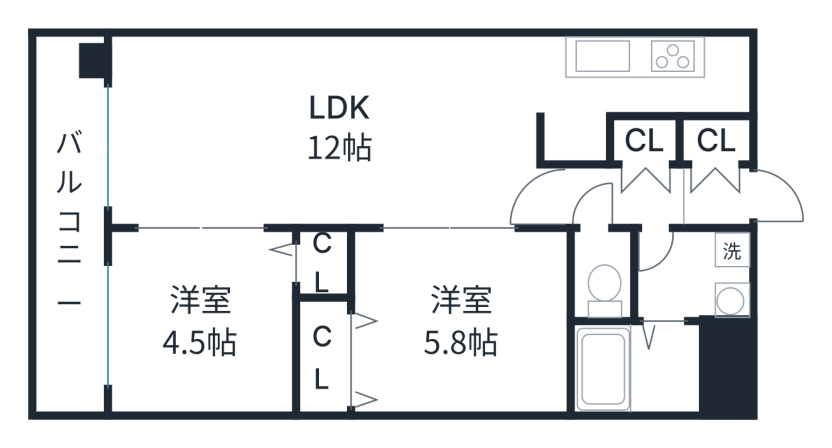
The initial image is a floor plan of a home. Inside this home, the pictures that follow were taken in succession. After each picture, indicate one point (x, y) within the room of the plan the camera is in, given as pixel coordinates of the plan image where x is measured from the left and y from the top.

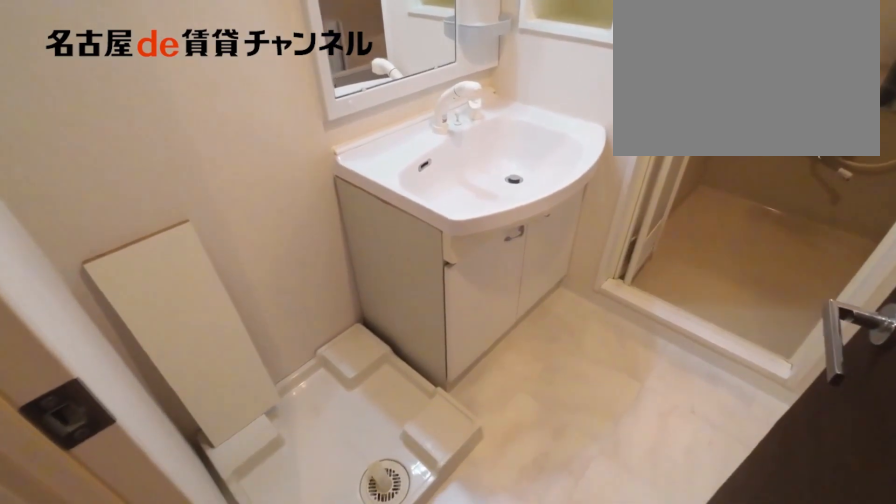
(694, 275)
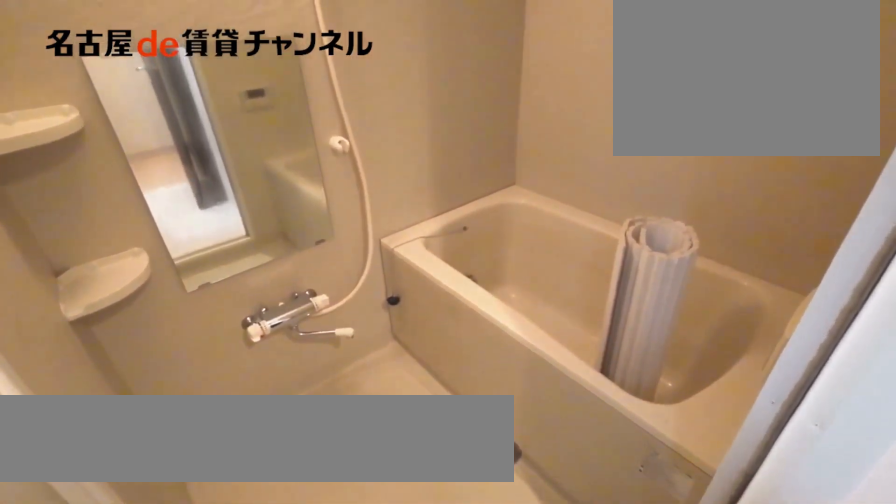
(633, 366)
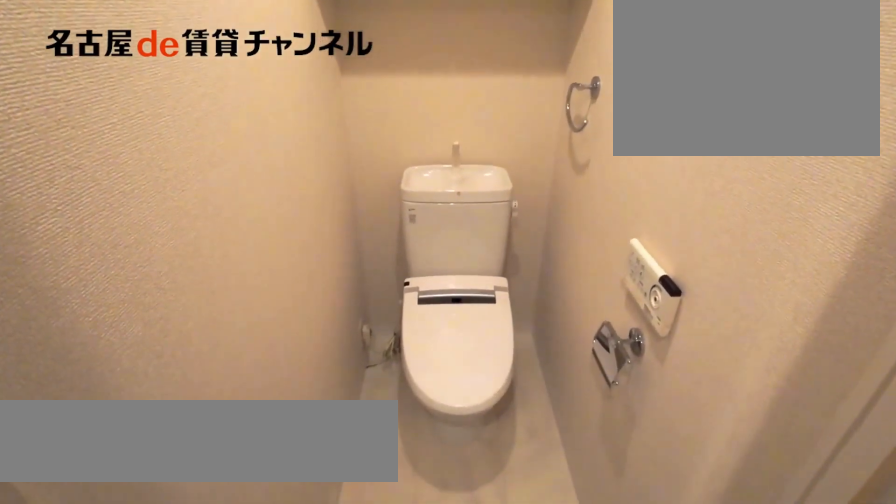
(602, 274)
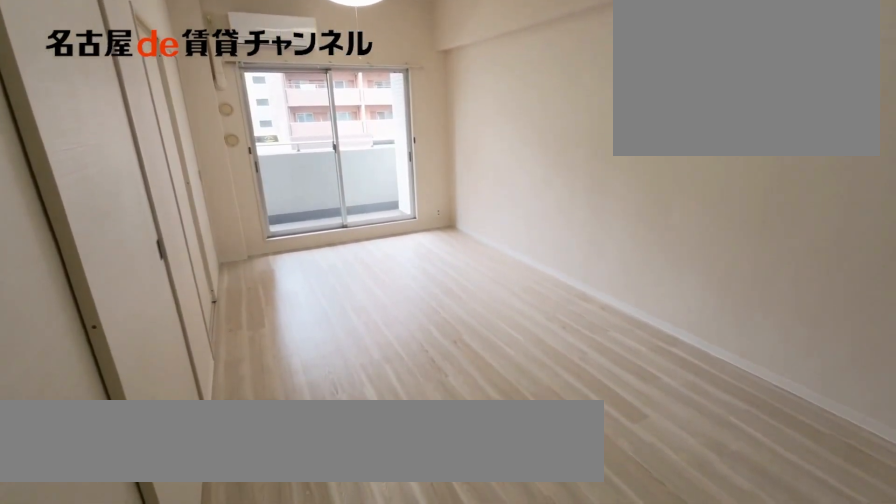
(335, 130)
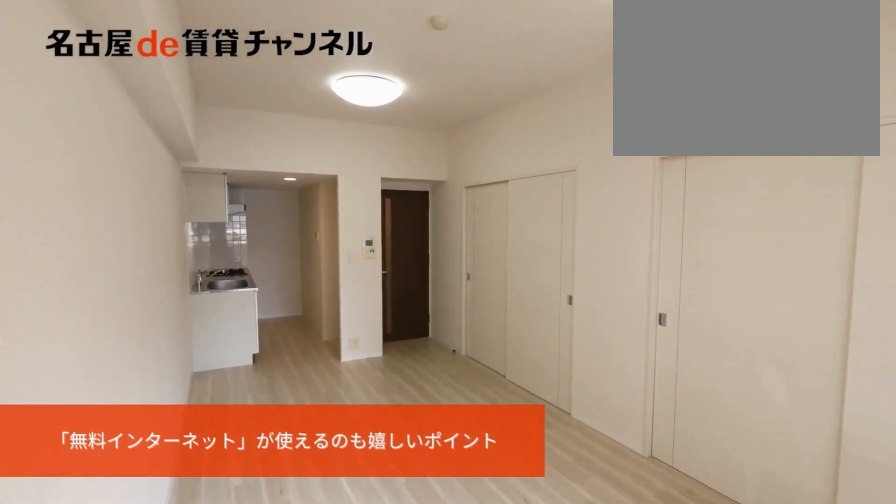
(335, 130)
